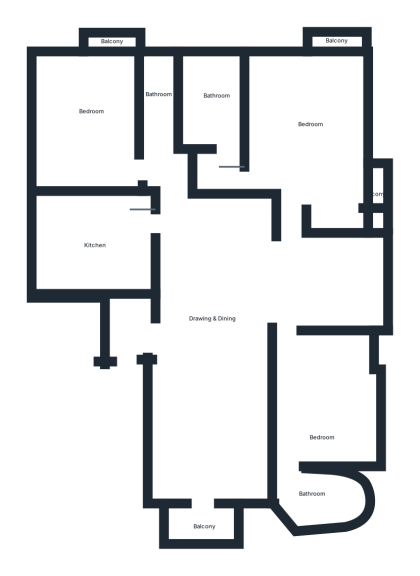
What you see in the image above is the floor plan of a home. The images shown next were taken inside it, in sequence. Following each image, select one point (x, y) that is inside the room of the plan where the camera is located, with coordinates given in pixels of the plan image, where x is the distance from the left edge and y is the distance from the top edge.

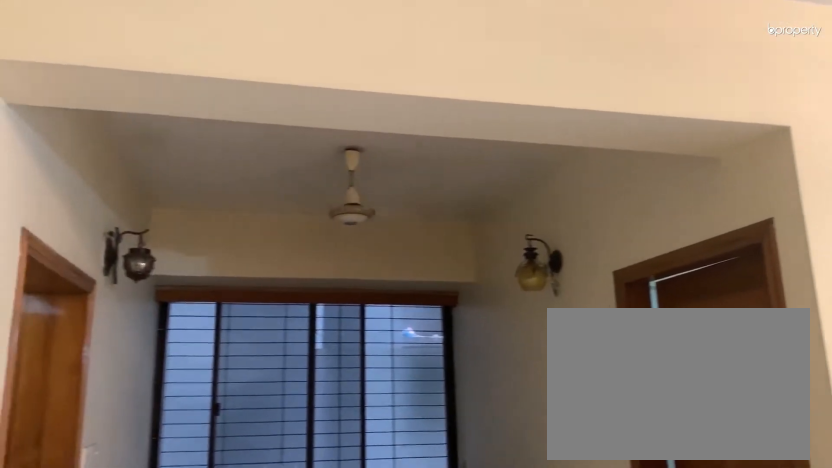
(213, 309)
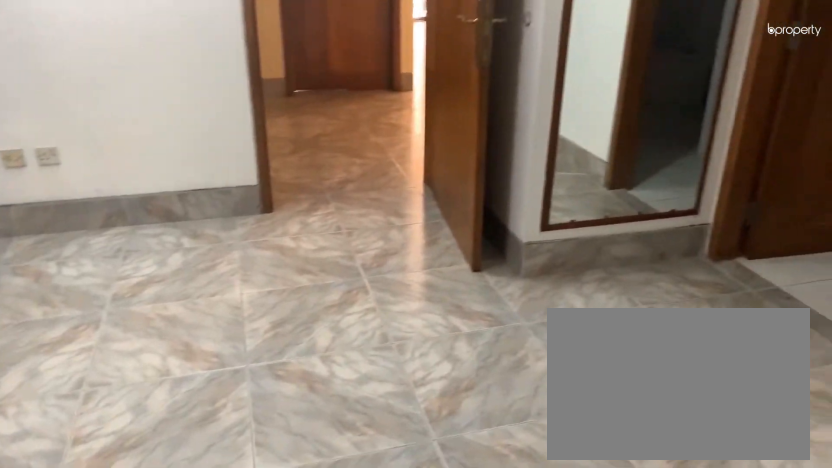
(311, 125)
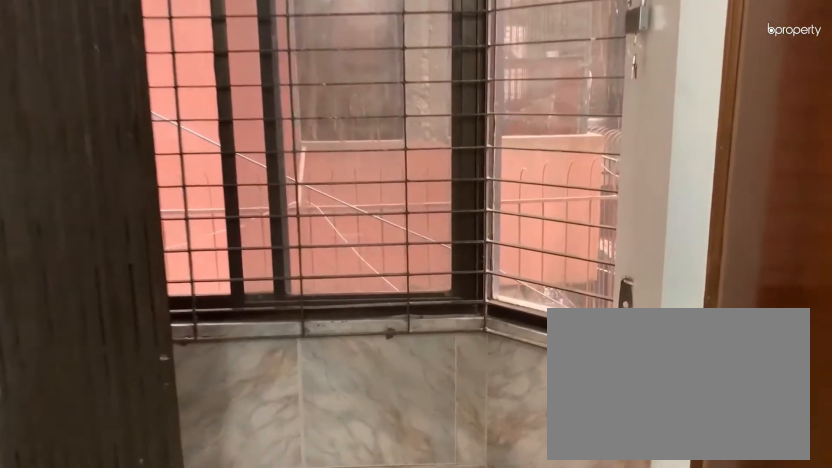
(337, 42)
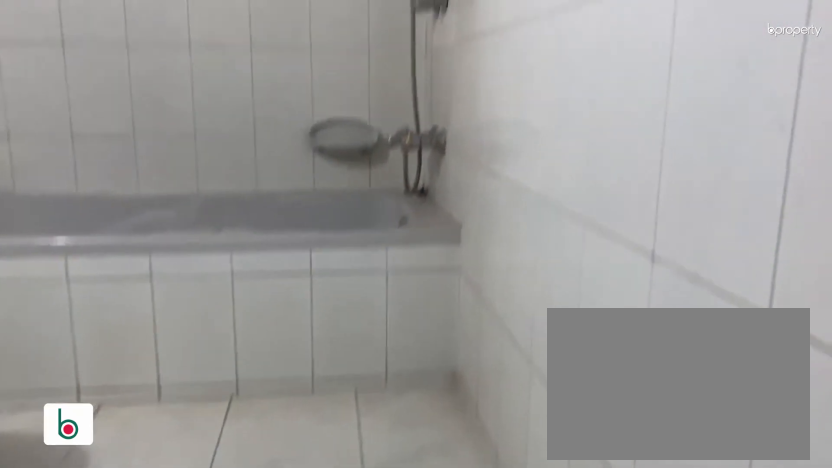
(214, 101)
